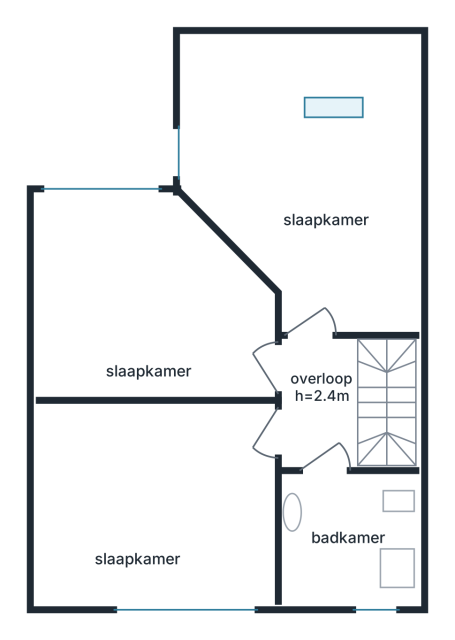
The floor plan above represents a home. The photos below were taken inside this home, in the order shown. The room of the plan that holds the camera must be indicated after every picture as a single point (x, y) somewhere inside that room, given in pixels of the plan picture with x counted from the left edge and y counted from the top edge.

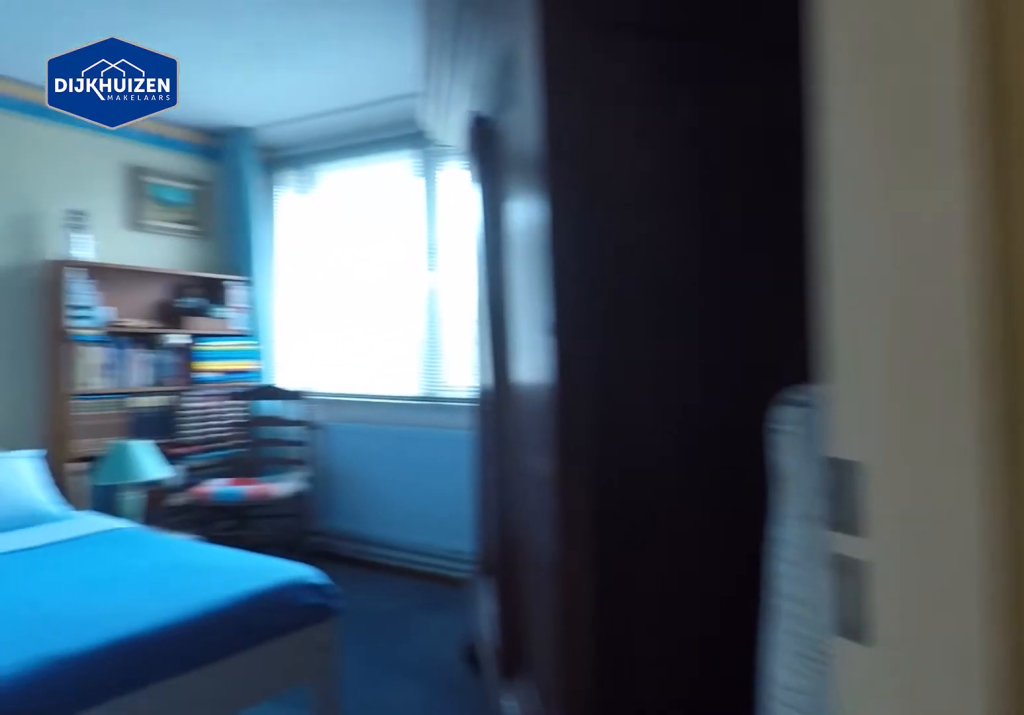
(320, 402)
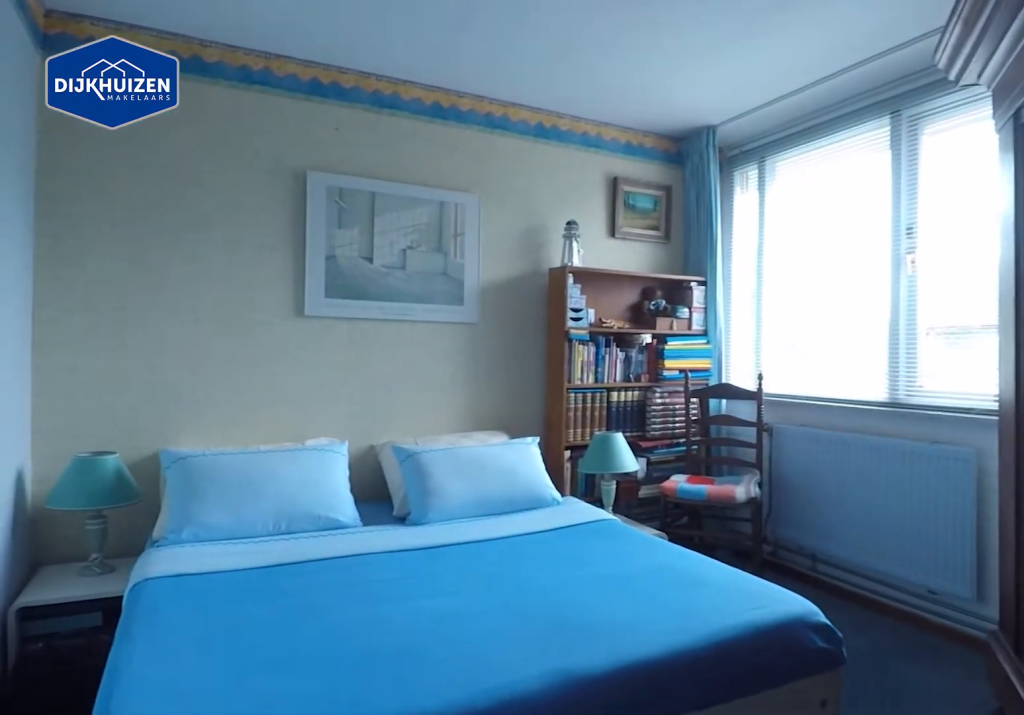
(134, 317)
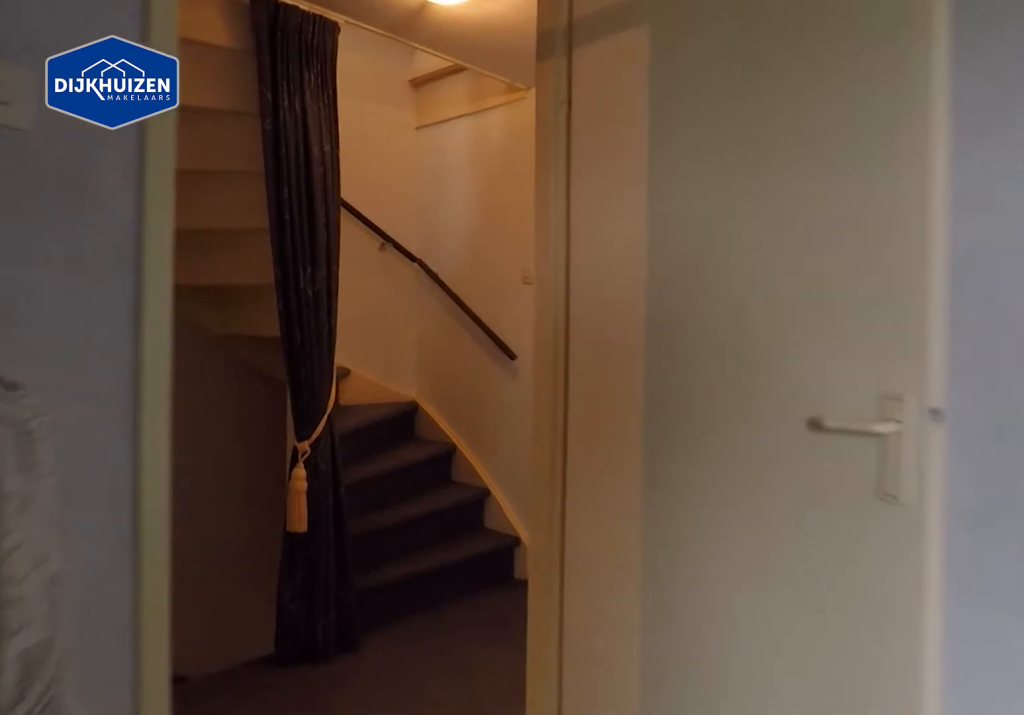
(134, 317)
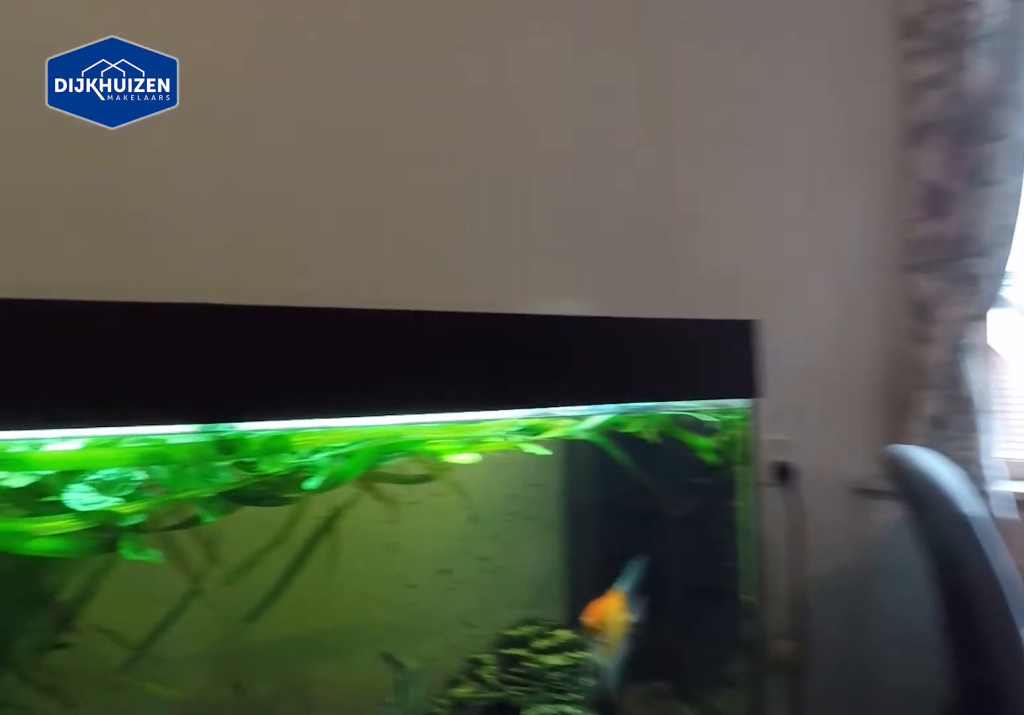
(380, 272)
